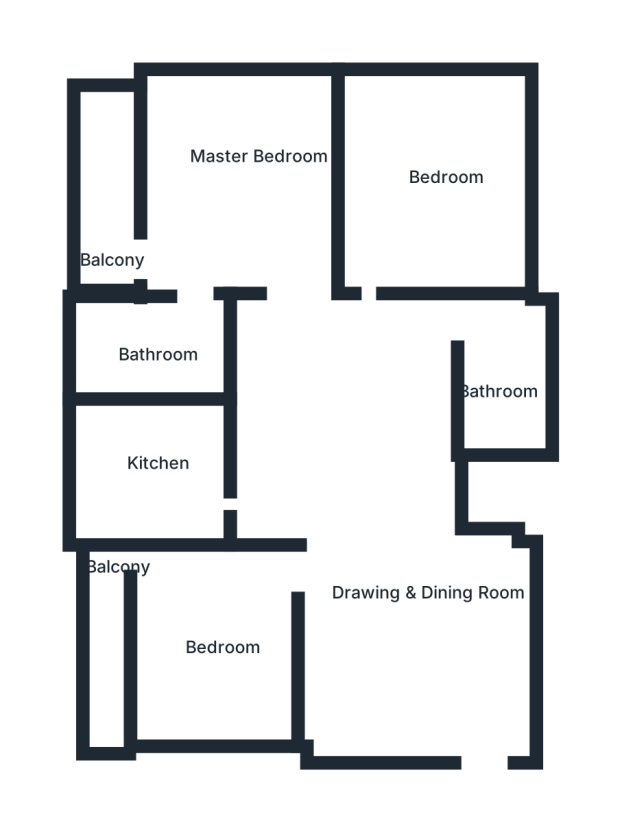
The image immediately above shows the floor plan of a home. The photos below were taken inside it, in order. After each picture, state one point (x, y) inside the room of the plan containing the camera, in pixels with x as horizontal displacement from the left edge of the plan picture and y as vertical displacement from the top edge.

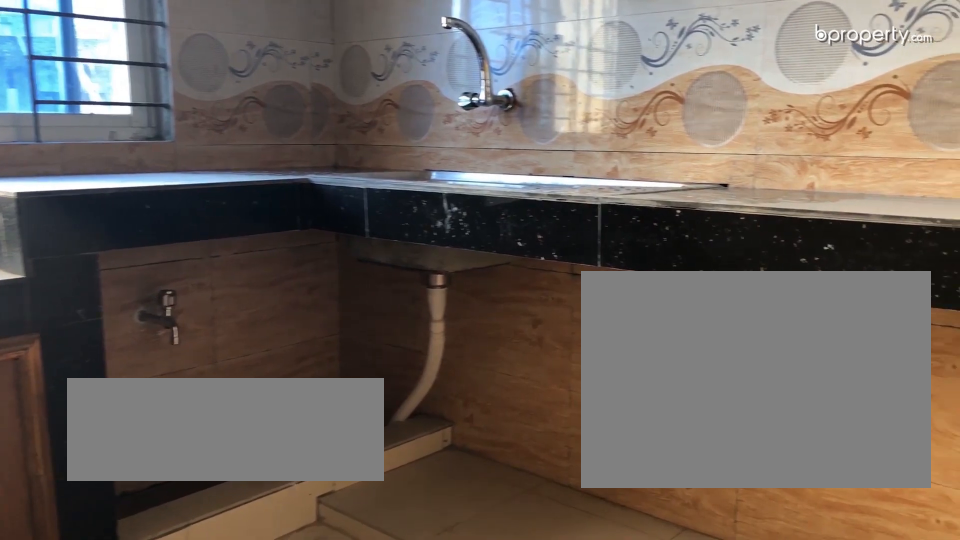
(152, 462)
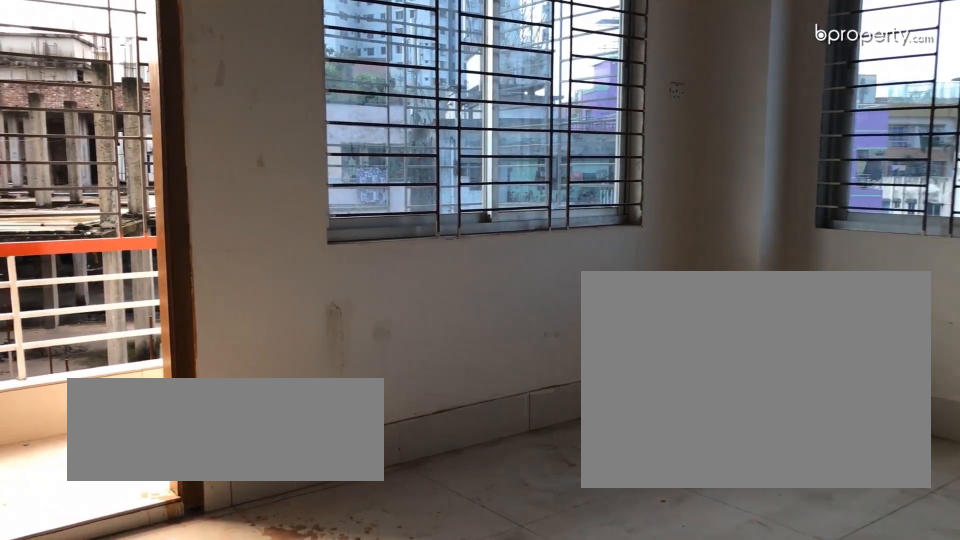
(235, 193)
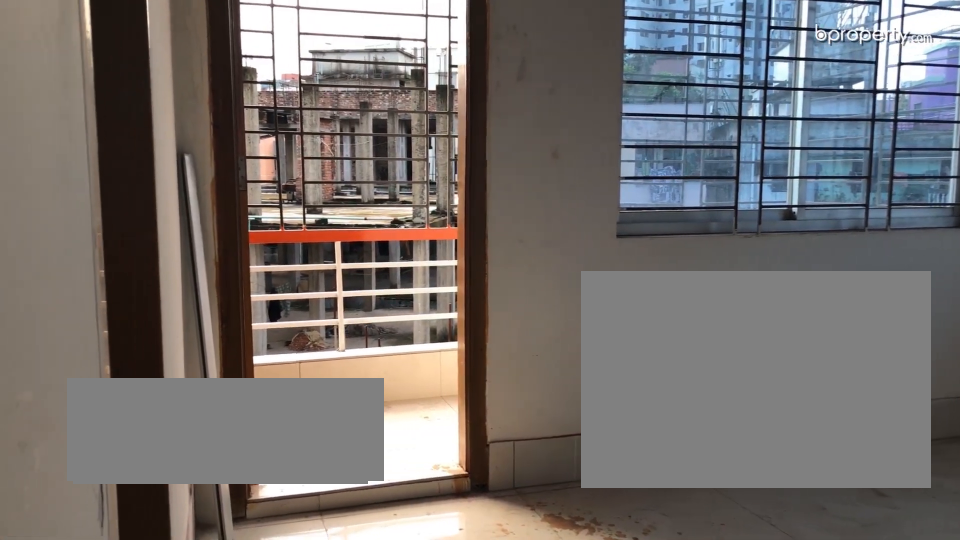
(235, 193)
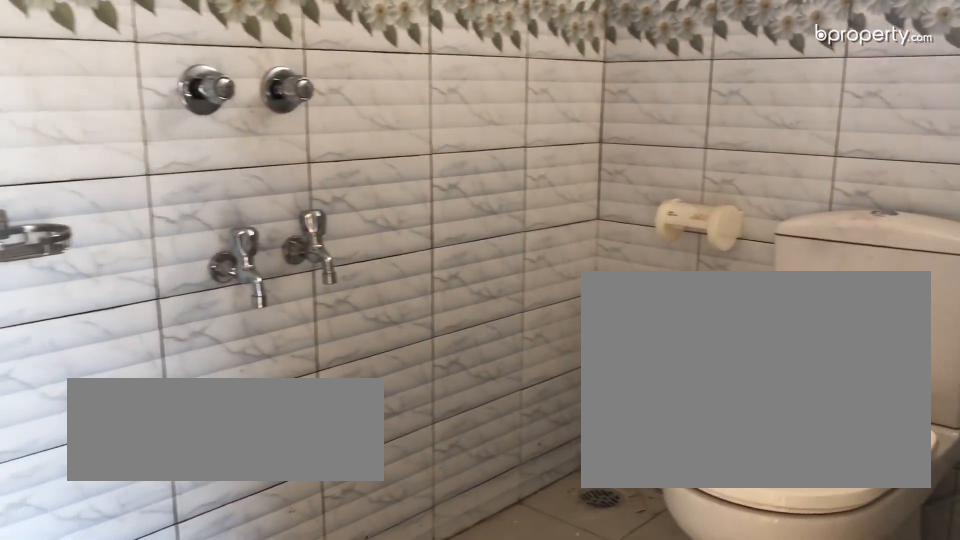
(163, 350)
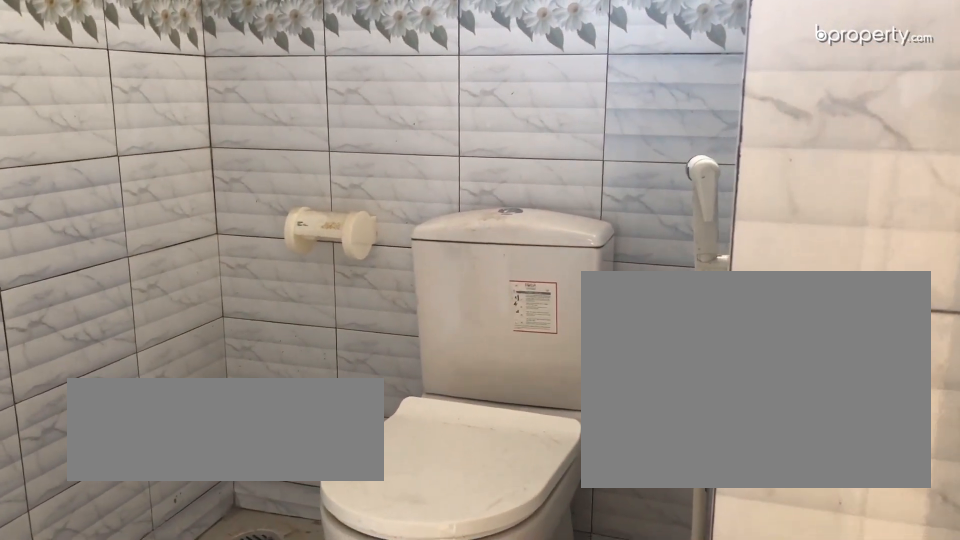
(163, 350)
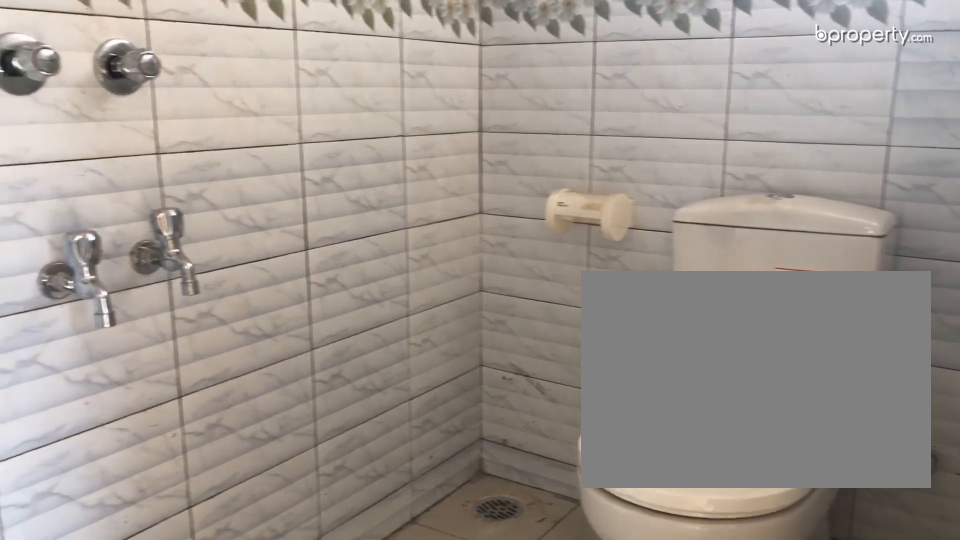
(163, 350)
